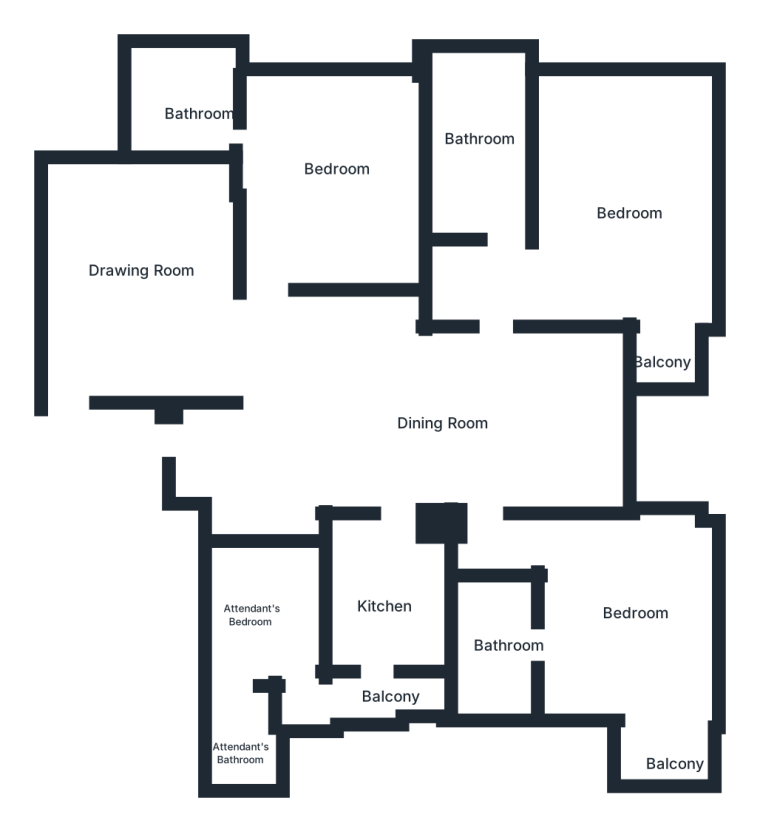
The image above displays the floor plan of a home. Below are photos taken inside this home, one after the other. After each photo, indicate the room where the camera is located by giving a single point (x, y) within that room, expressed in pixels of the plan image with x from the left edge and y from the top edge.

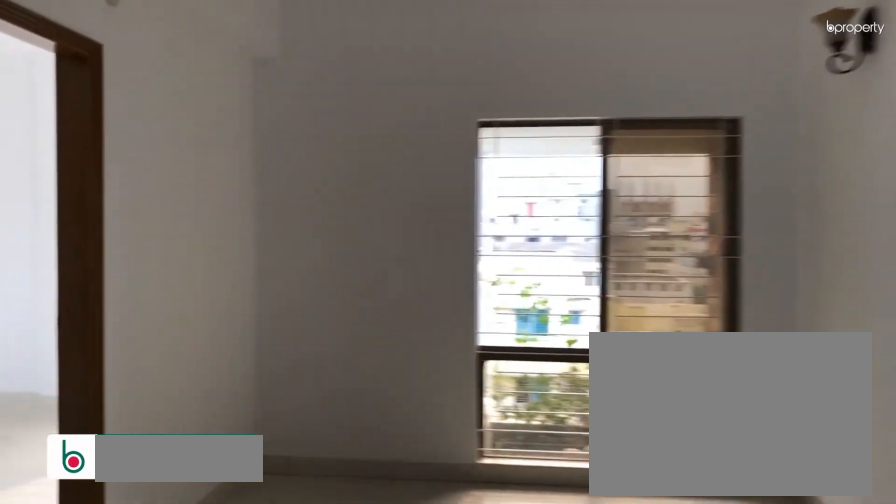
(456, 409)
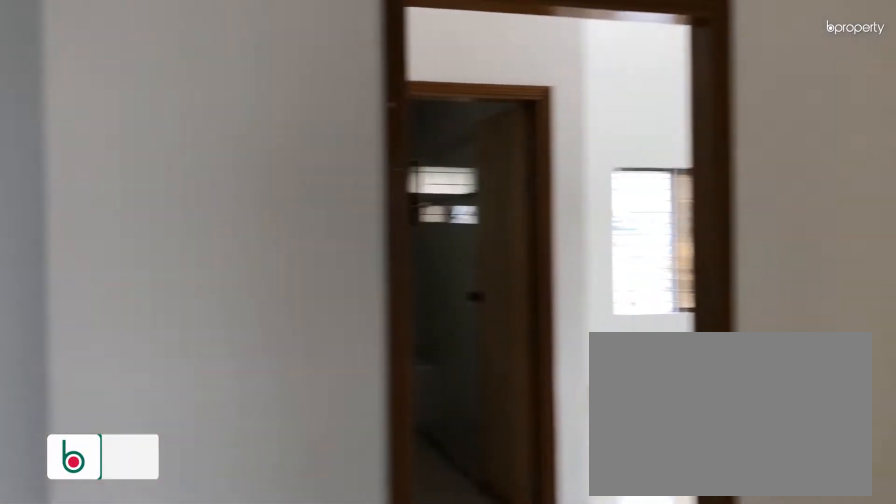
(456, 409)
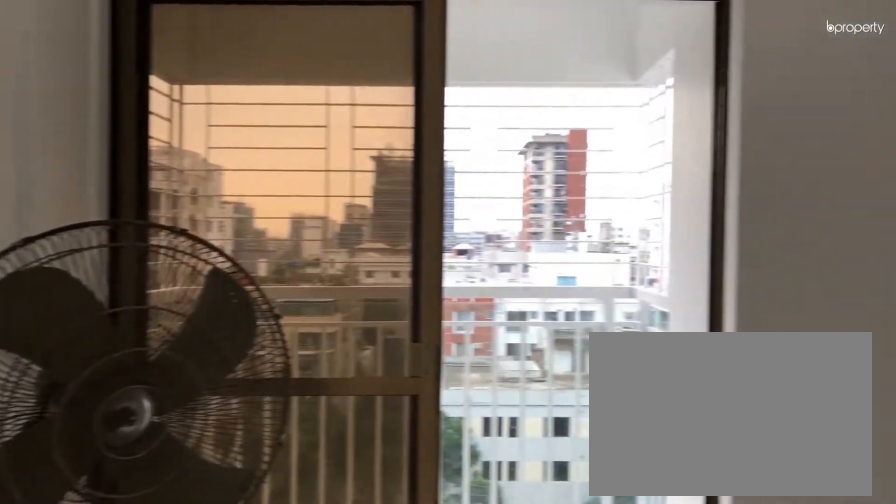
(648, 642)
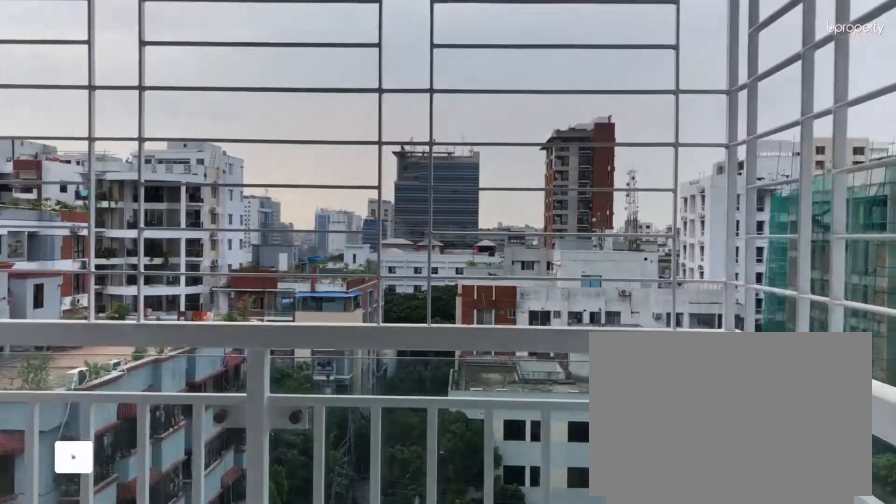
(668, 730)
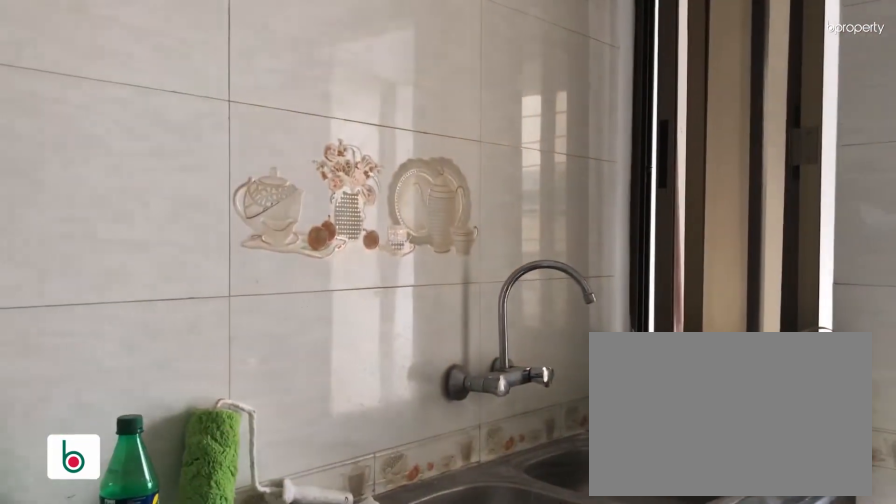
(392, 592)
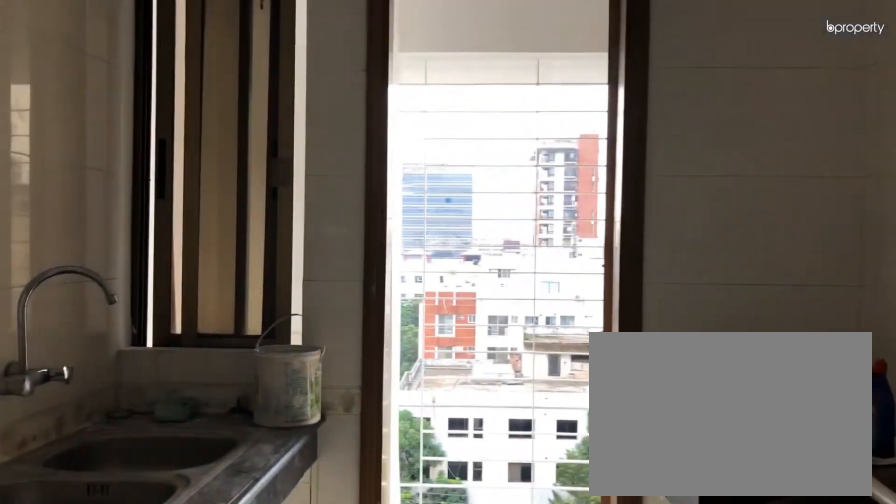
(392, 592)
